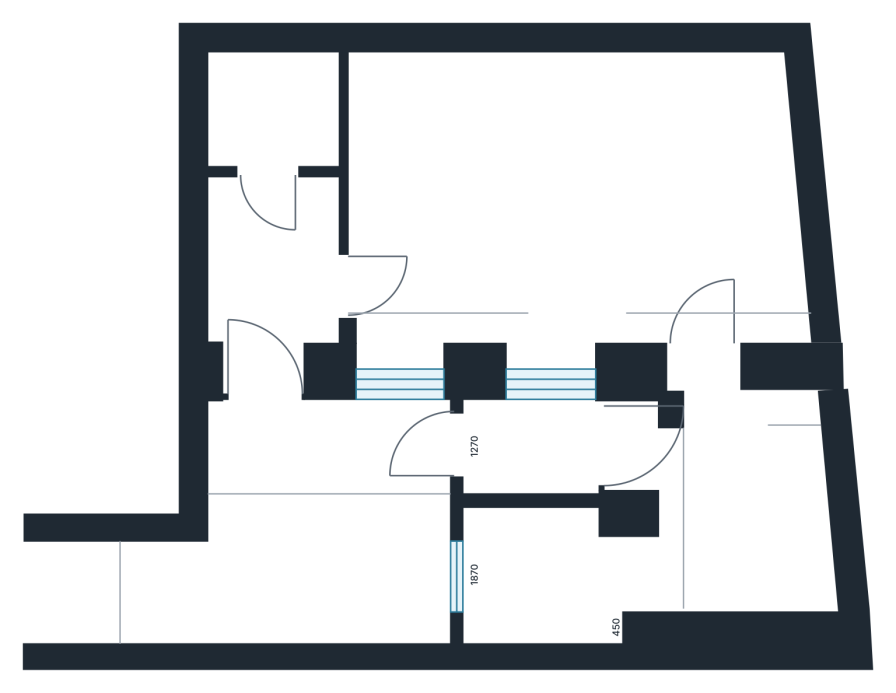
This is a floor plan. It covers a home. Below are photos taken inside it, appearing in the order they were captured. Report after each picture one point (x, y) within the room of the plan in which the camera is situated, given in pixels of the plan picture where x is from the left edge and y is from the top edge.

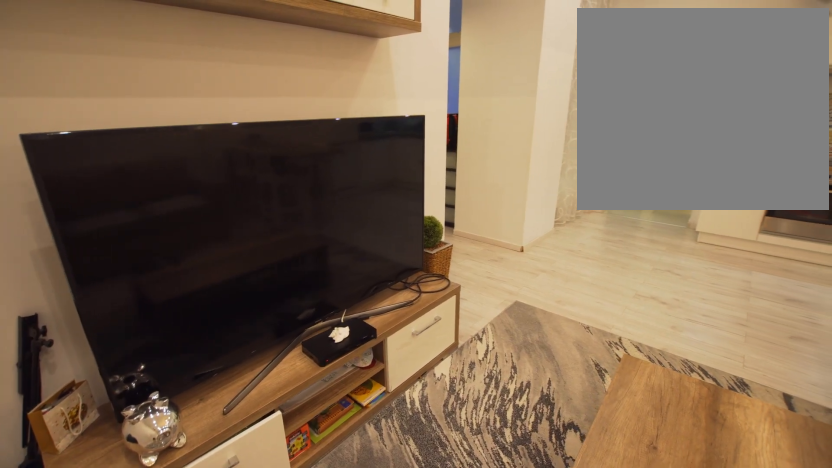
(578, 199)
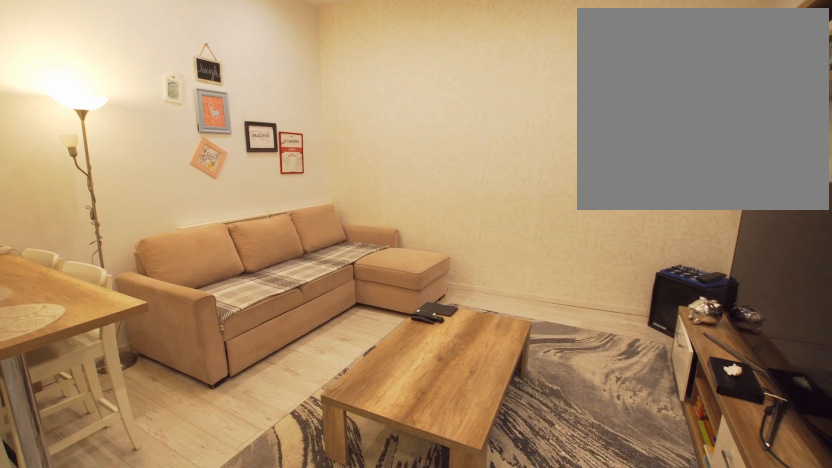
(578, 200)
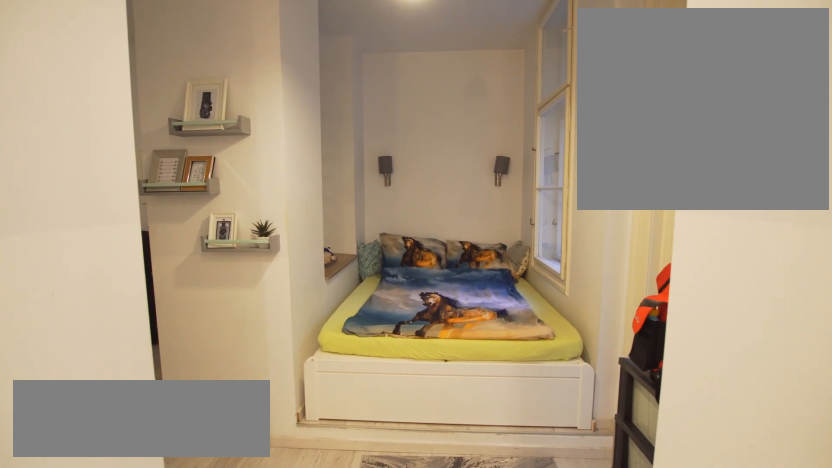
(562, 445)
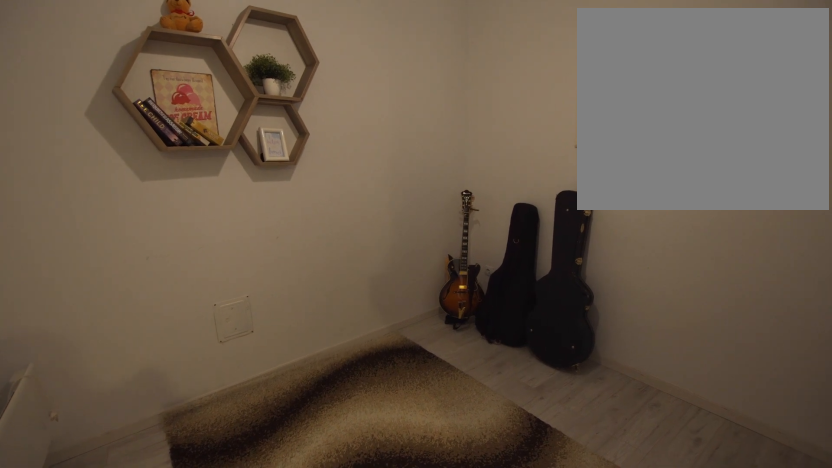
(723, 495)
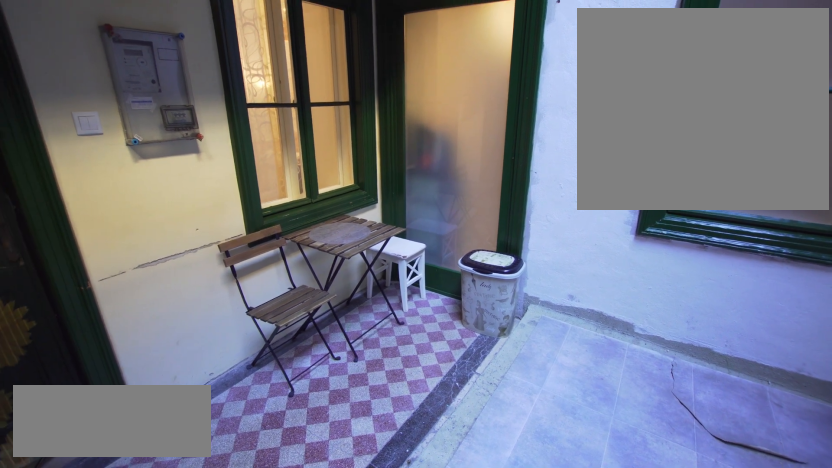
(312, 534)
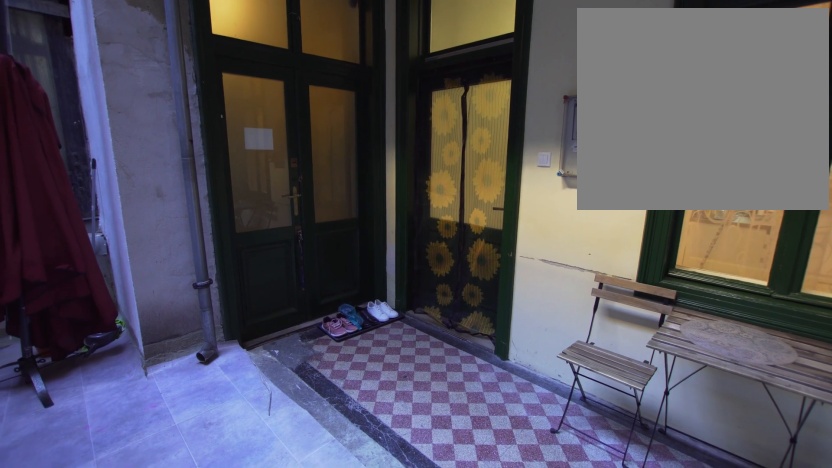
(311, 534)
